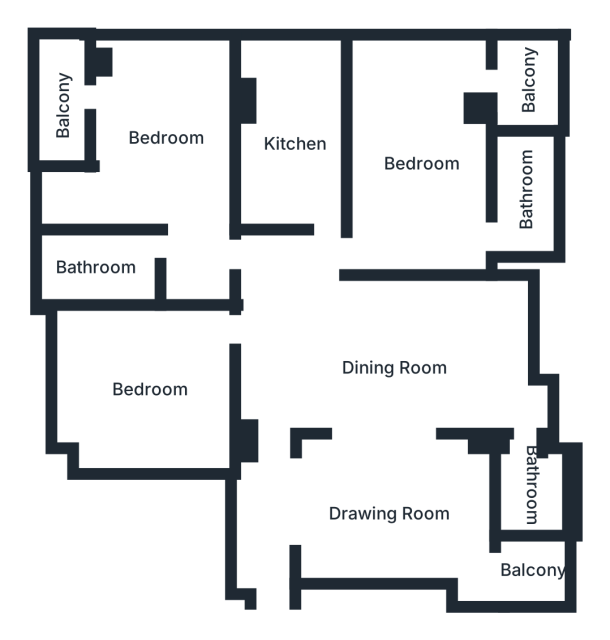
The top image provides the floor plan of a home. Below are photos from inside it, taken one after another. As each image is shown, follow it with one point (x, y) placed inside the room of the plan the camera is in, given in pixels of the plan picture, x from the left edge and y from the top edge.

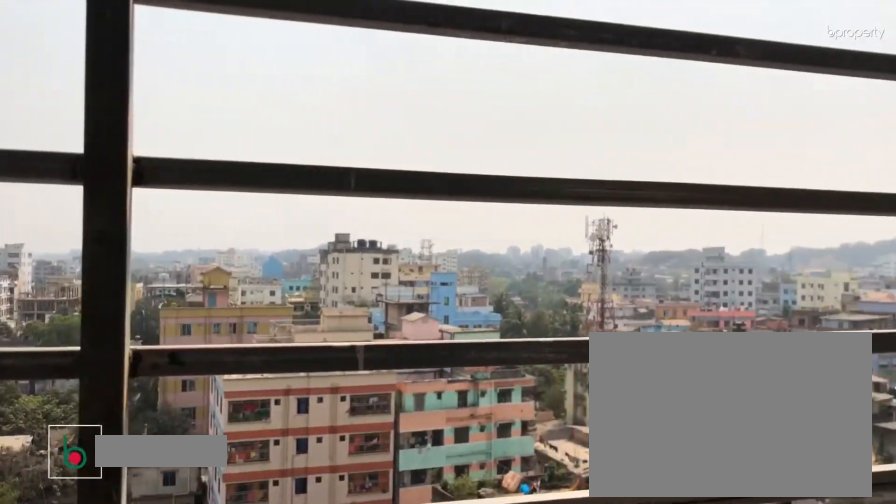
(534, 573)
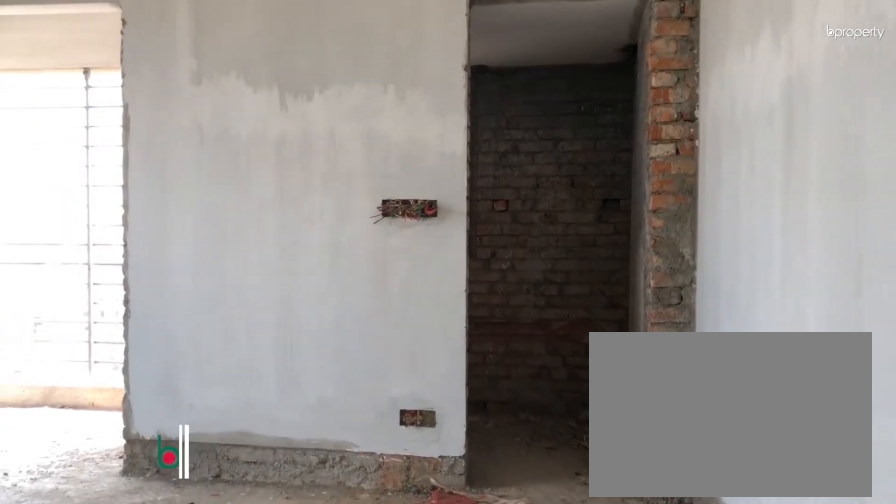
(433, 158)
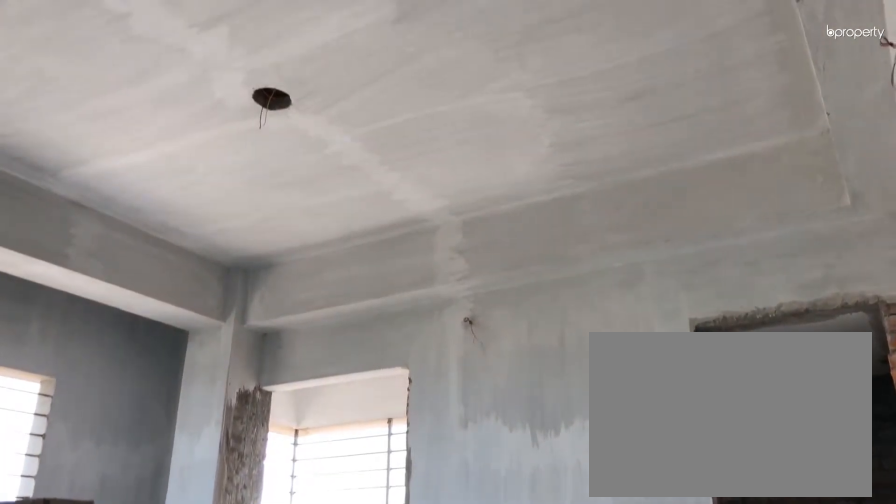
(433, 158)
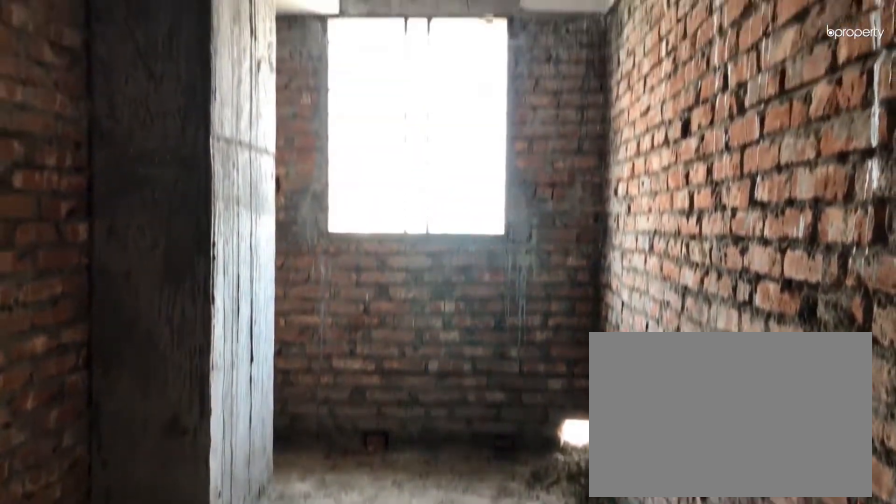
(301, 137)
